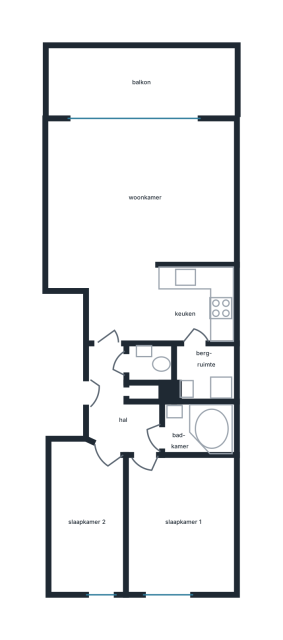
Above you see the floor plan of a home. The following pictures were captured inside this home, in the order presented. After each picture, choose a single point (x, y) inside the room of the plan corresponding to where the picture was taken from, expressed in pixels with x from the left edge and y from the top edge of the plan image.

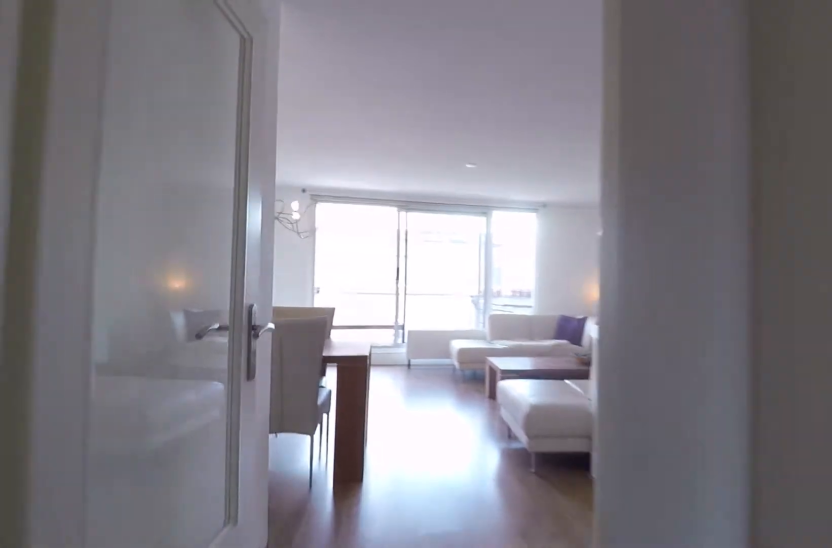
(120, 406)
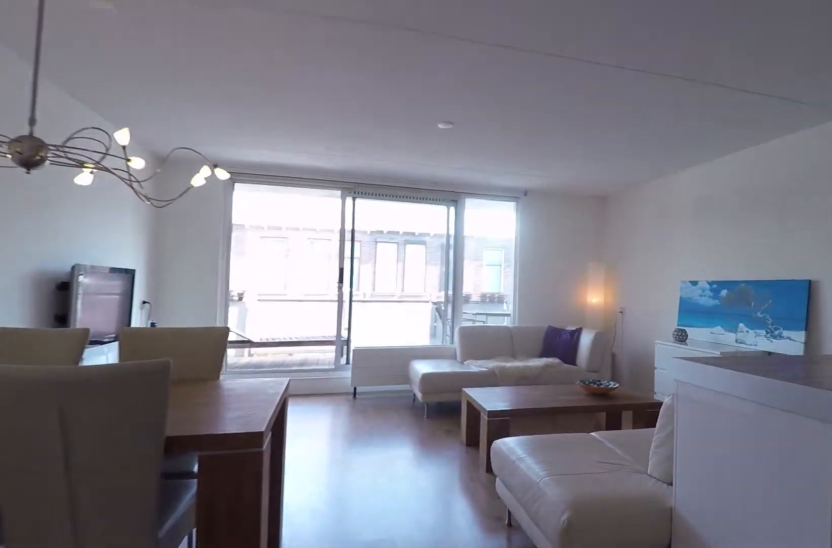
(152, 300)
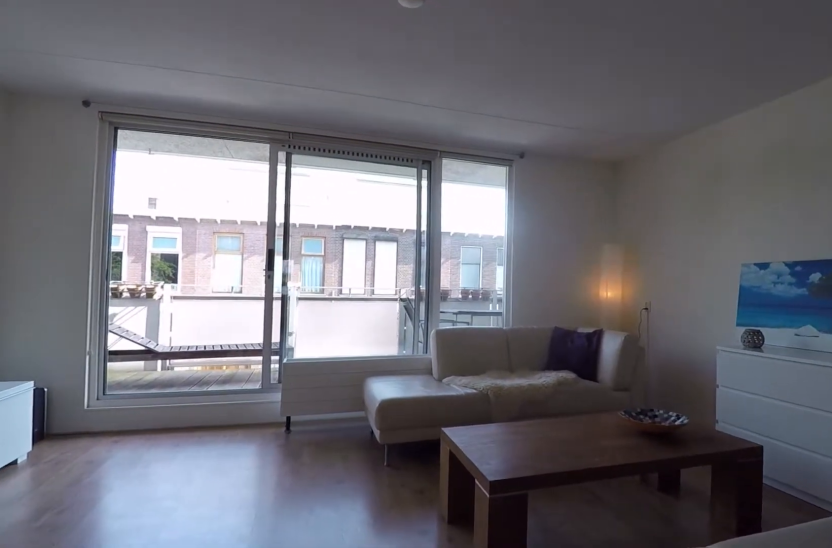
(141, 193)
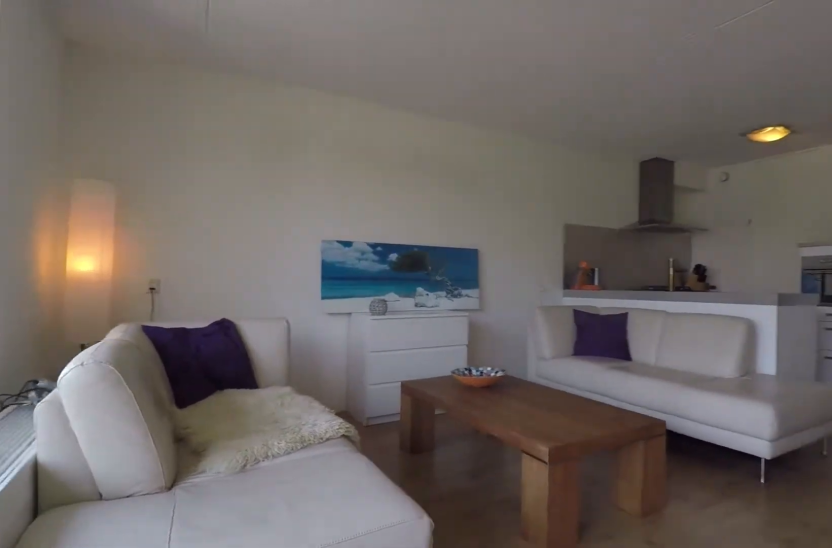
(141, 193)
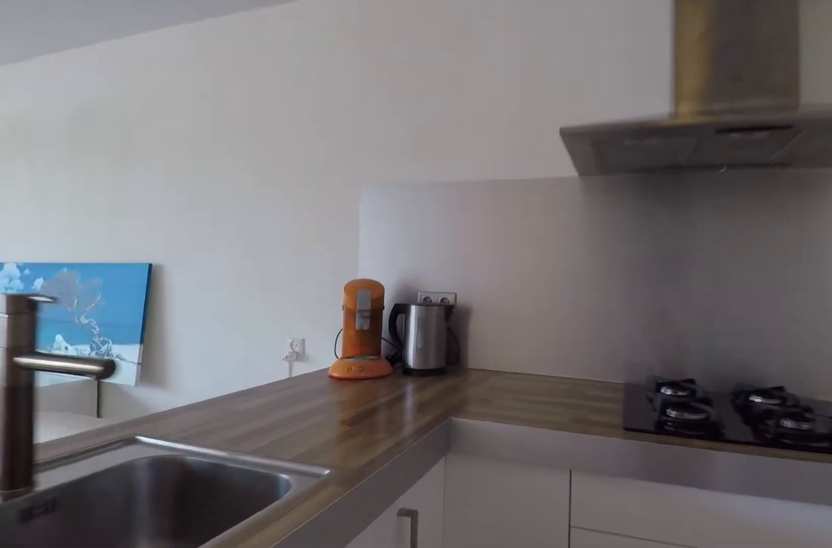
(152, 301)
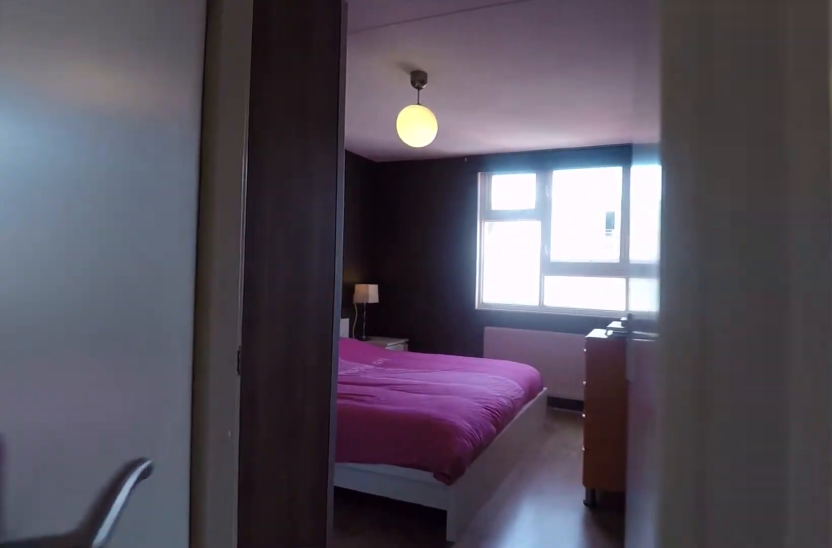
(120, 407)
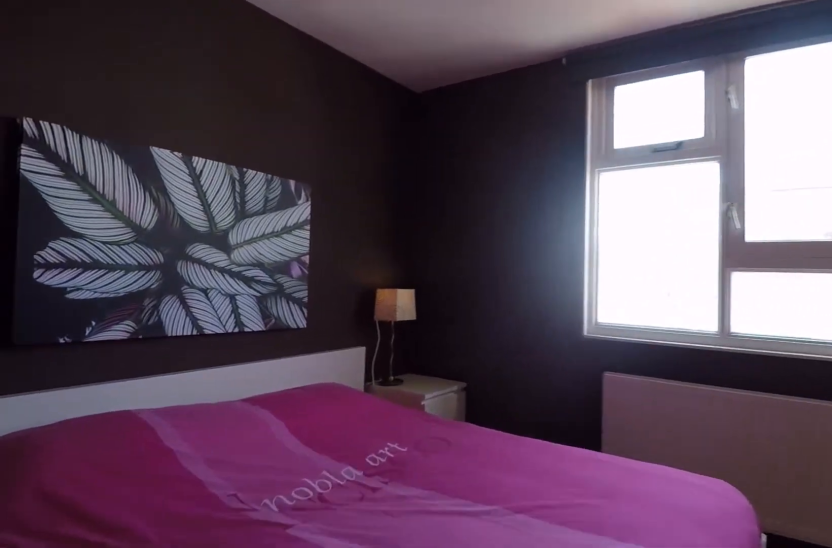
(179, 524)
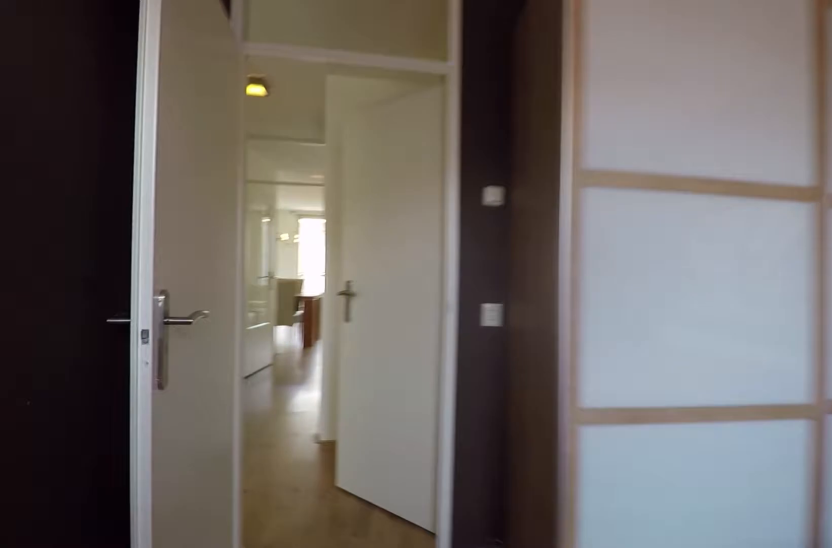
(179, 524)
